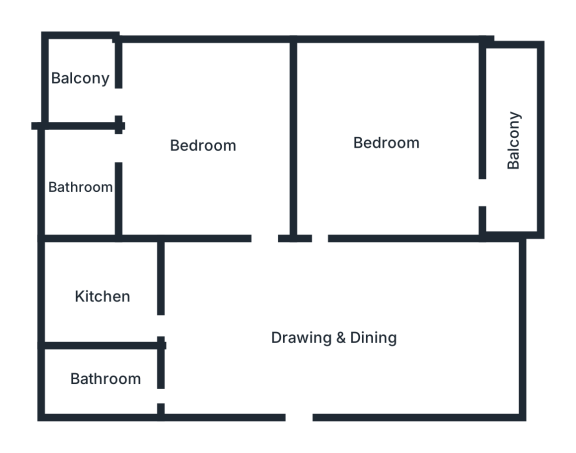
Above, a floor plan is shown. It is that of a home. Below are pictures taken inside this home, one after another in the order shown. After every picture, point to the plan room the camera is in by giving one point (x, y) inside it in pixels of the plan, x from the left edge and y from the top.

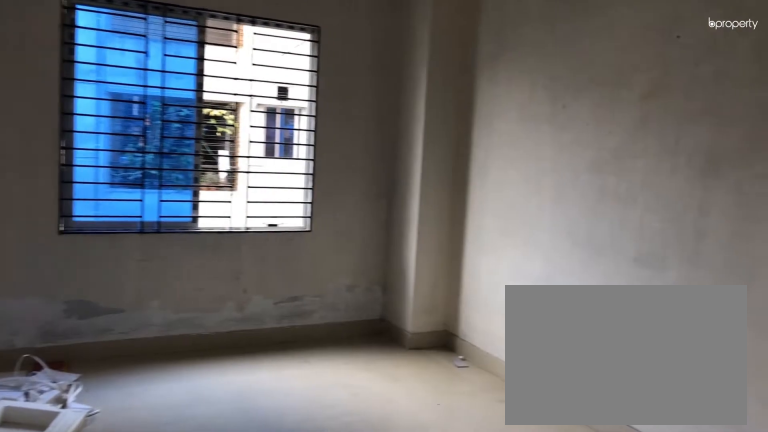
(303, 346)
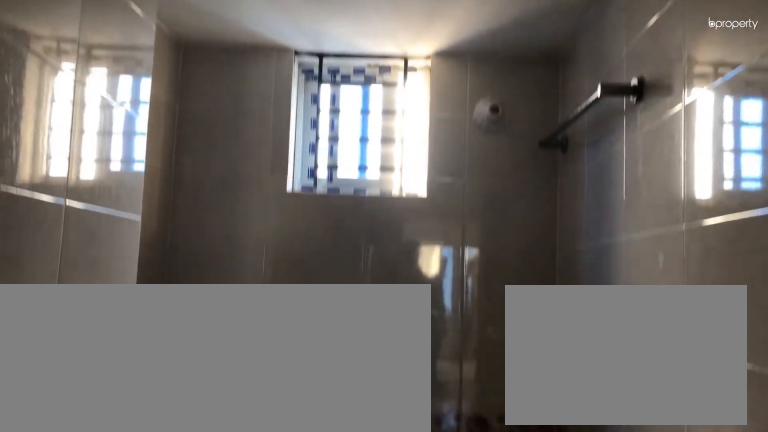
(106, 384)
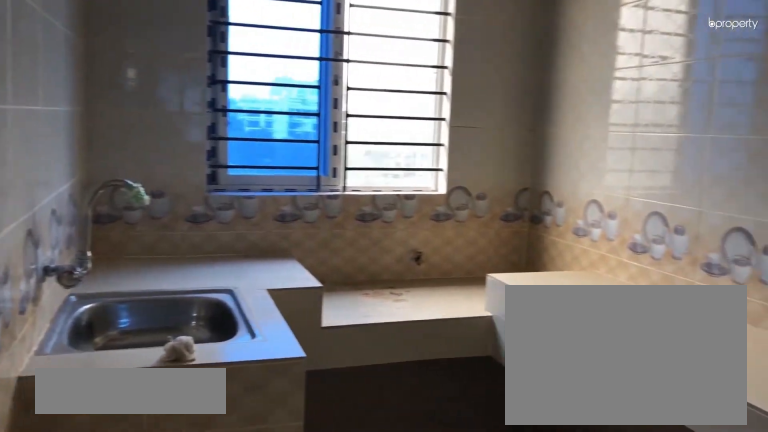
(104, 298)
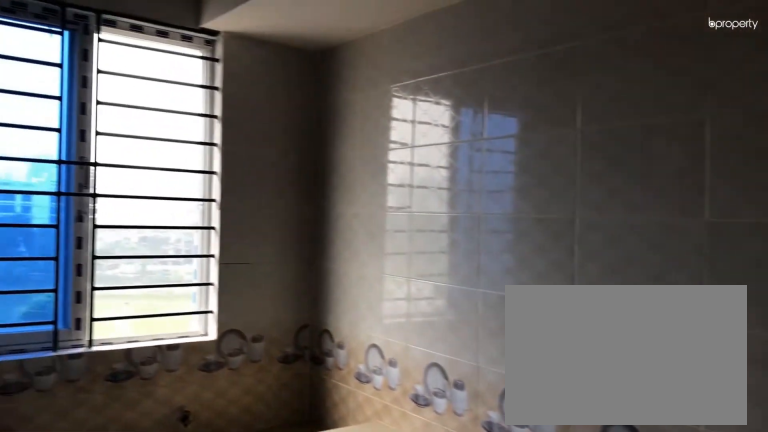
(104, 298)
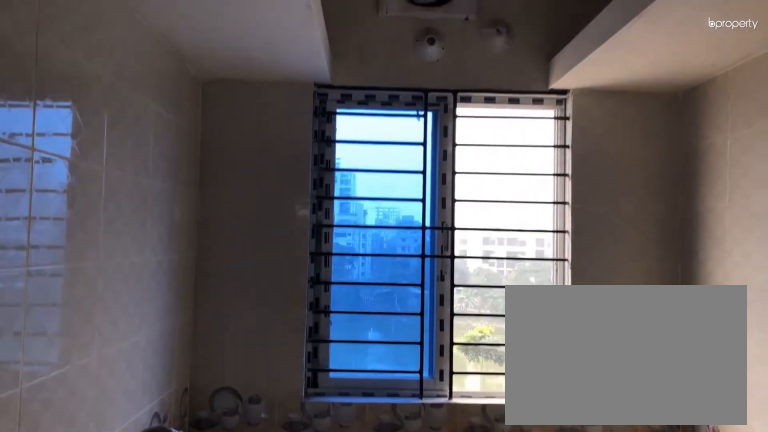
(104, 298)
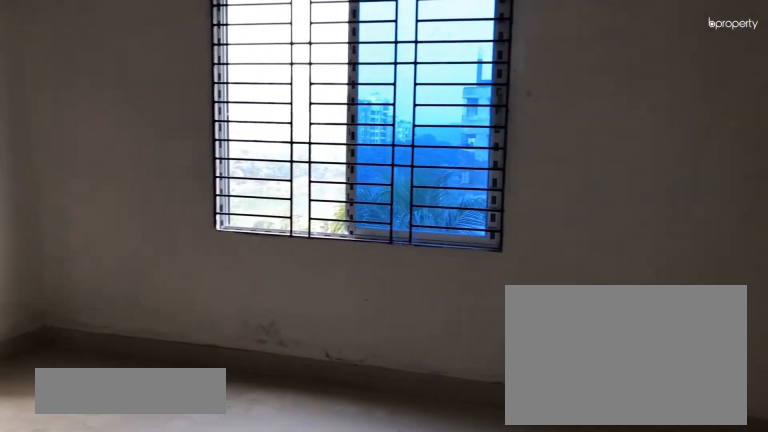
(194, 144)
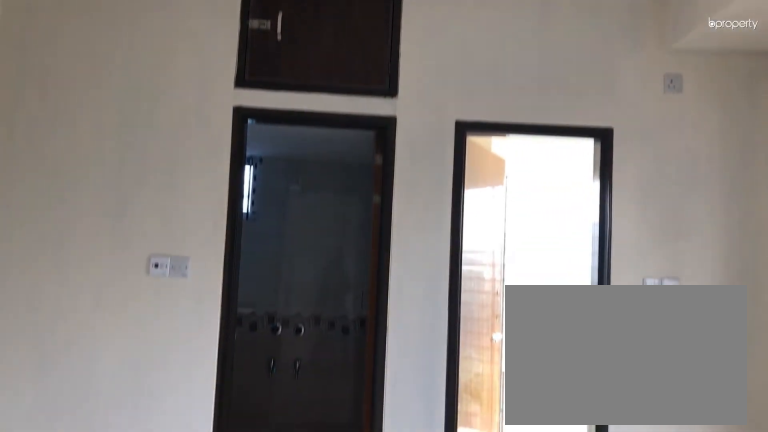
(195, 145)
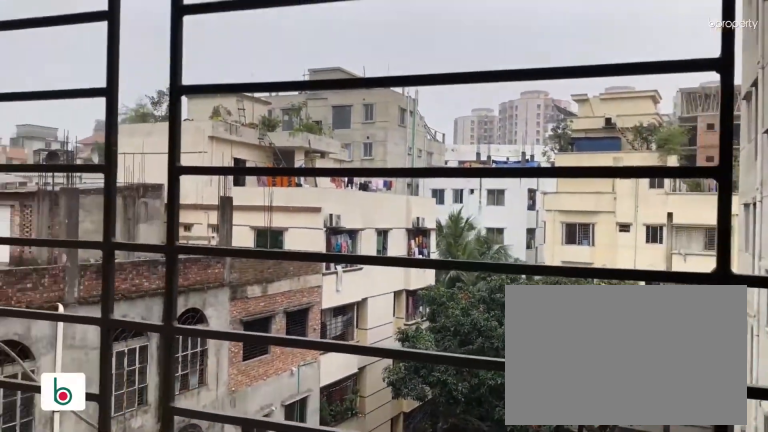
(514, 145)
